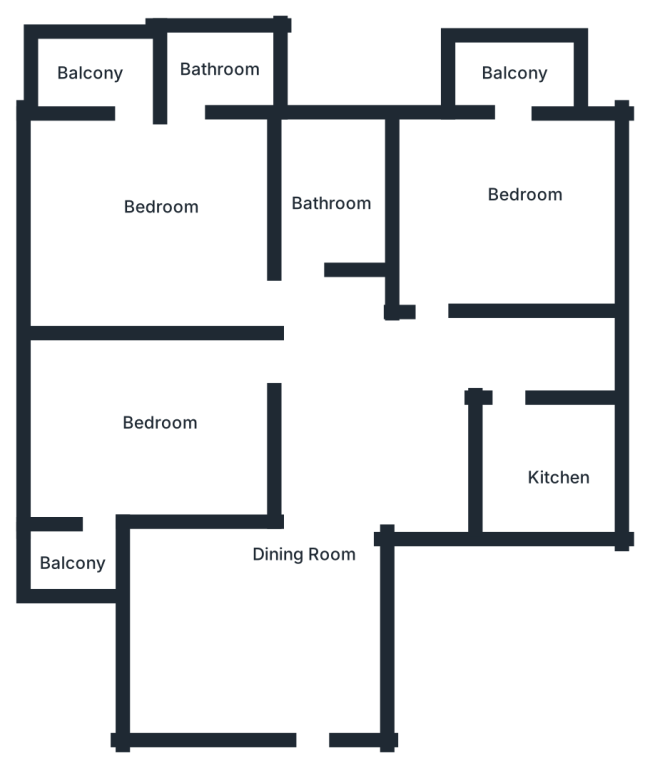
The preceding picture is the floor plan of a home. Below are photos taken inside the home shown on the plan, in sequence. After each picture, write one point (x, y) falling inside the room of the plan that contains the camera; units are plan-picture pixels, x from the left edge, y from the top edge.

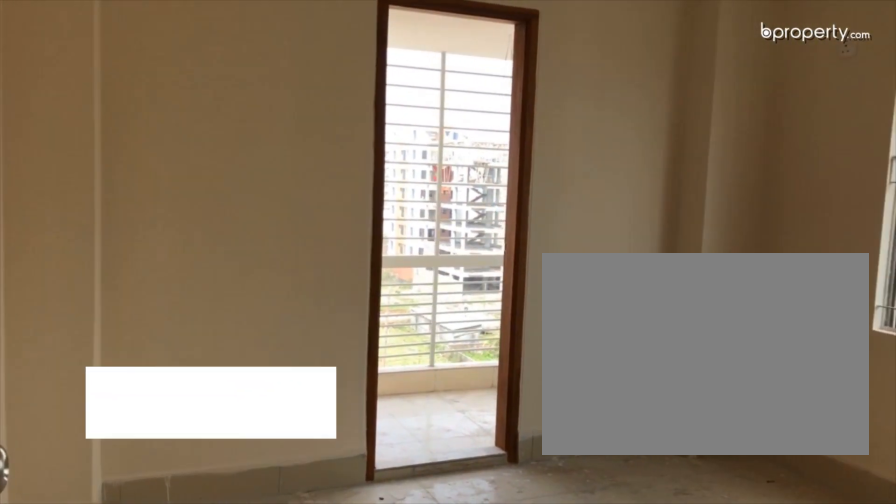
(521, 217)
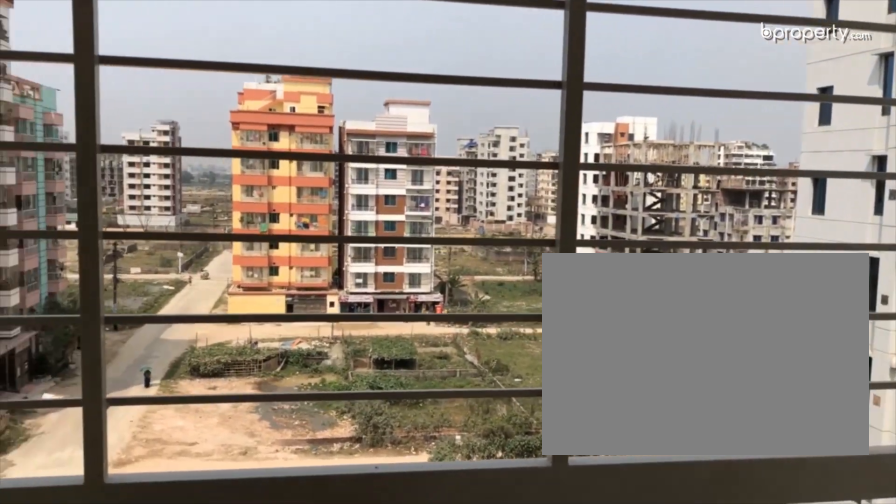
(513, 81)
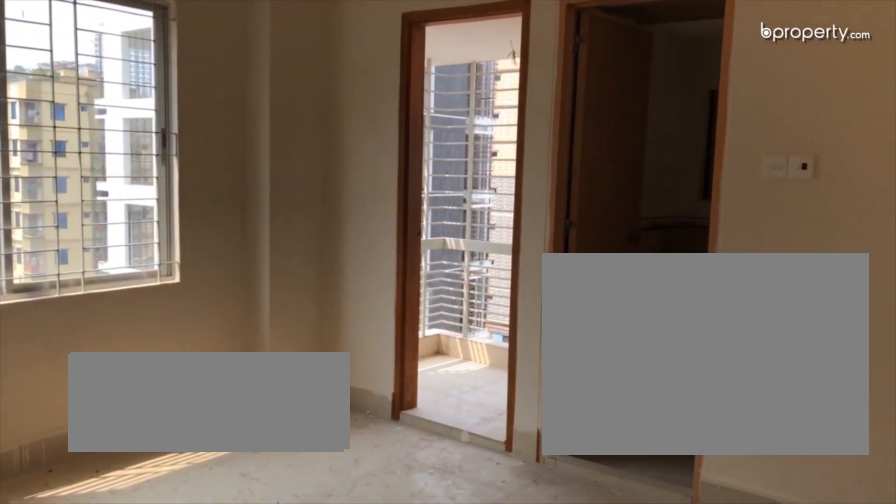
(179, 200)
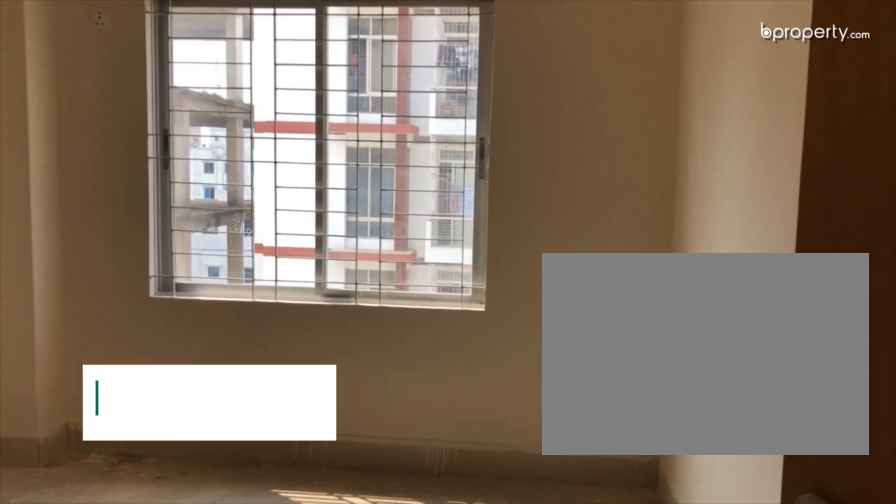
(157, 425)
